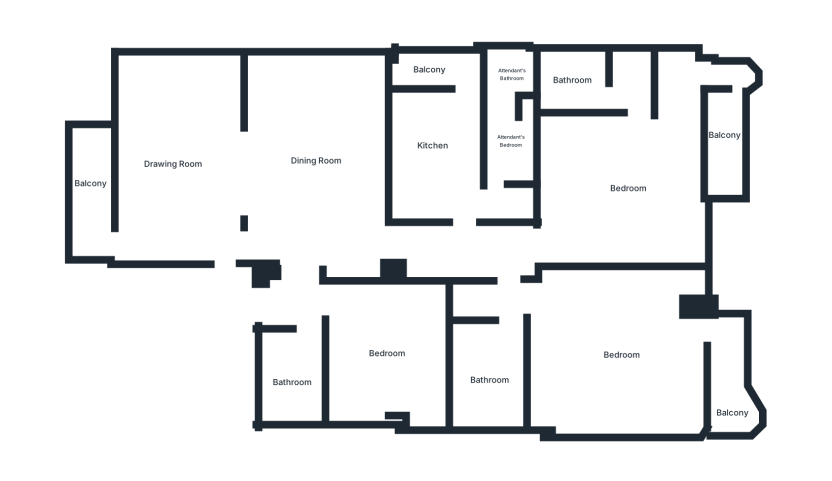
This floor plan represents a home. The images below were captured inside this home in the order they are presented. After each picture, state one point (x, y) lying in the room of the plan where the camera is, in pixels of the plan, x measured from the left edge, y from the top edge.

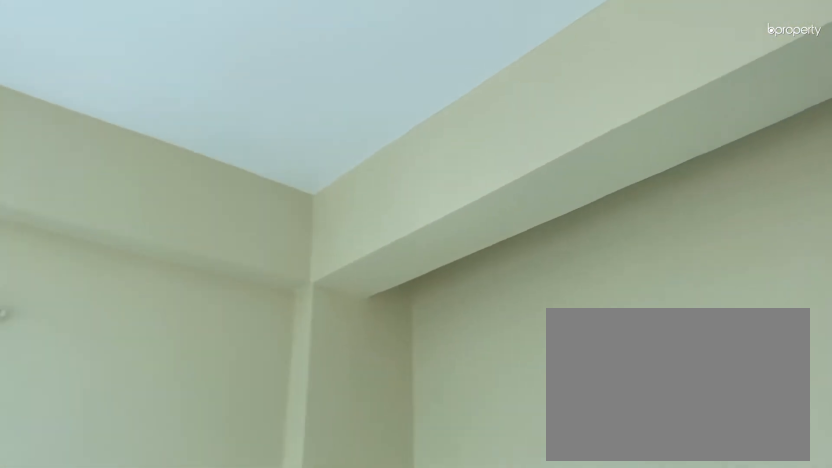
(615, 356)
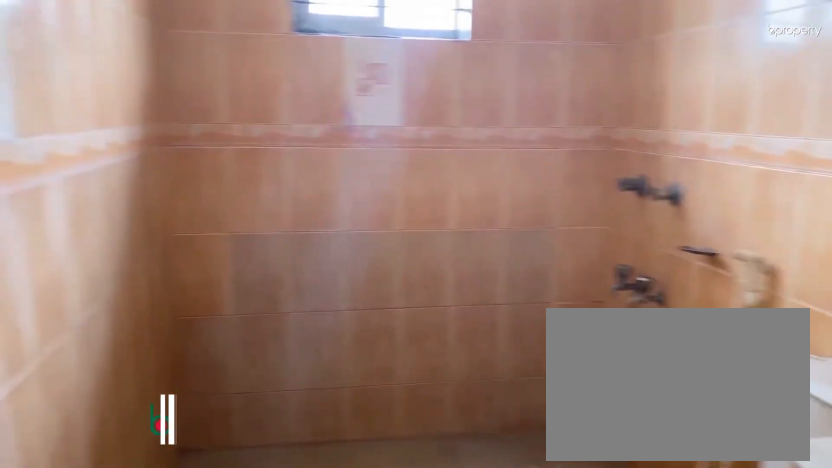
(506, 328)
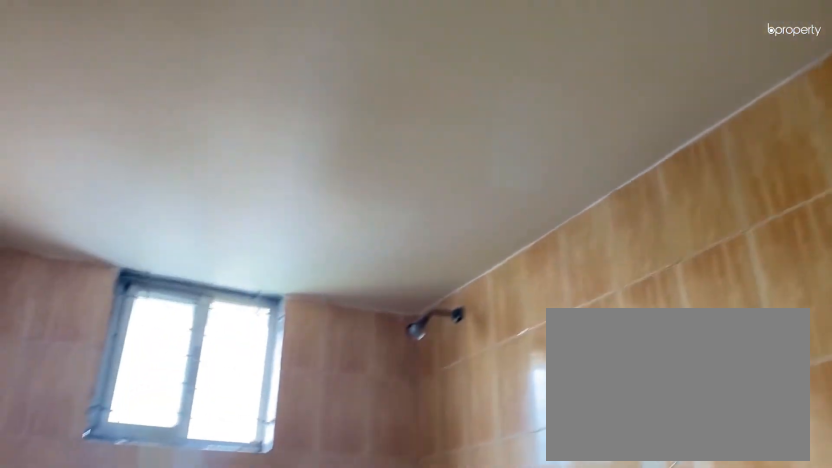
(489, 374)
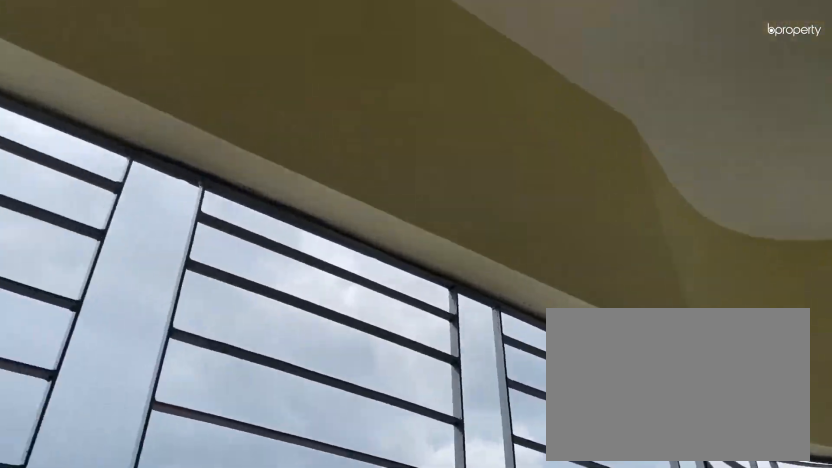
(725, 383)
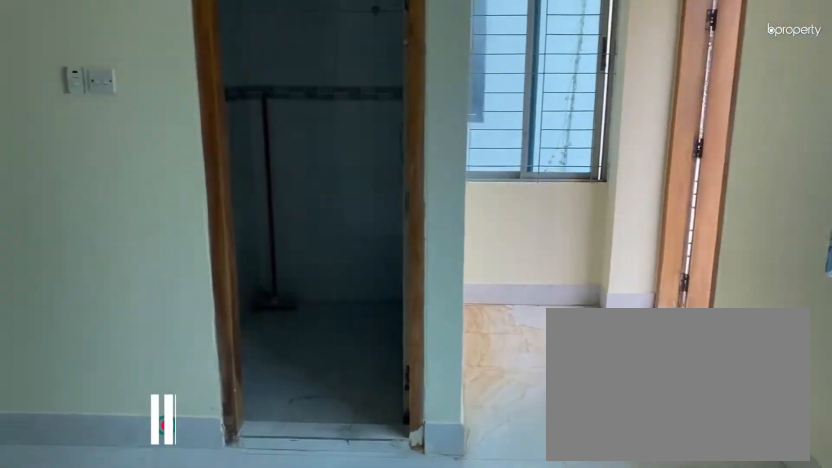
(622, 188)
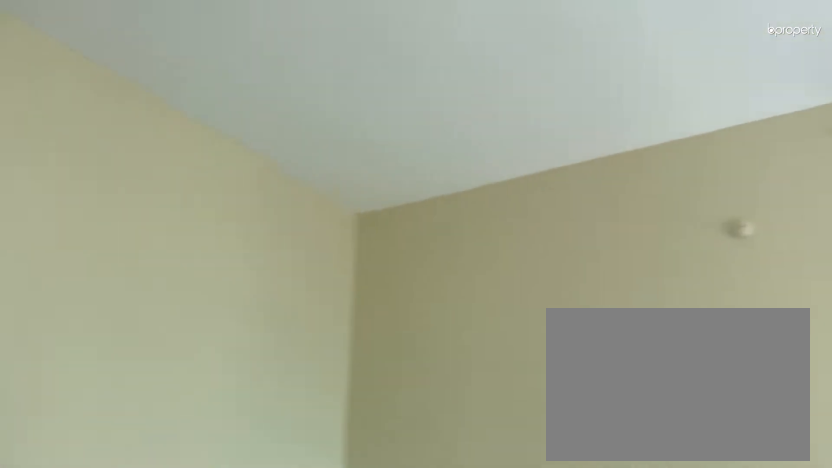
(622, 188)
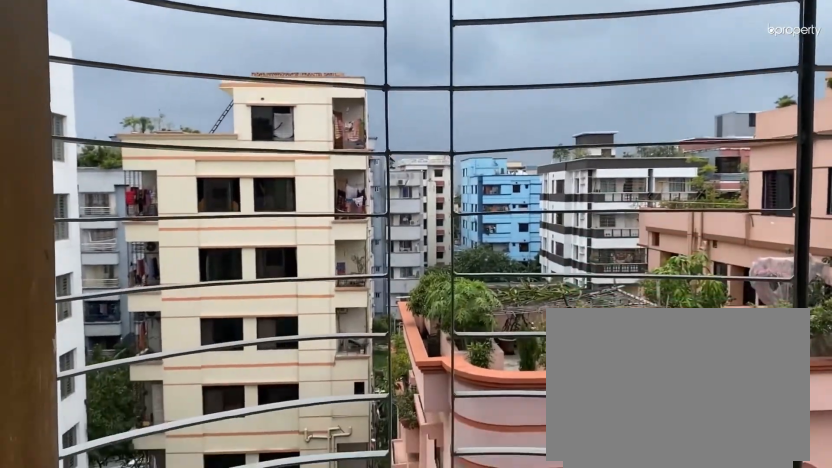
(724, 146)
